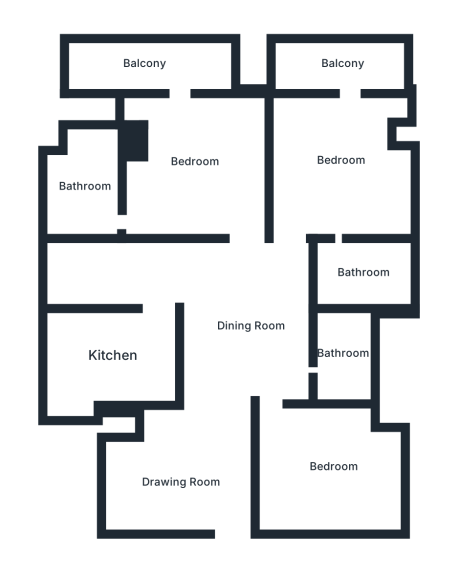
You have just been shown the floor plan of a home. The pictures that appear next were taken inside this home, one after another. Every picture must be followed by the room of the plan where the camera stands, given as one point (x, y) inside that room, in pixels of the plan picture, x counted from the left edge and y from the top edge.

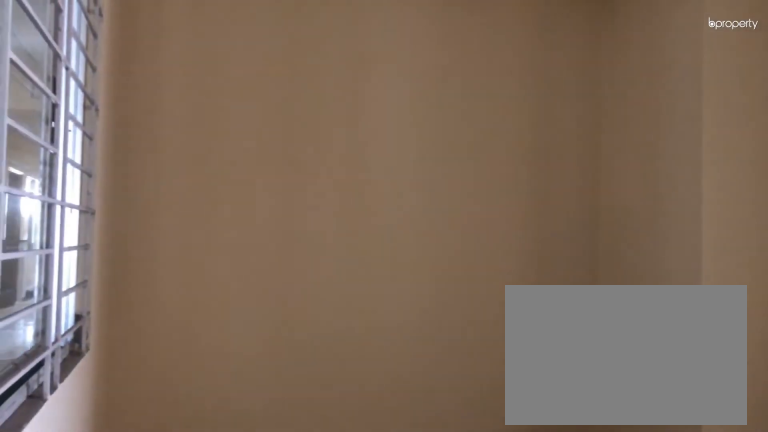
(186, 481)
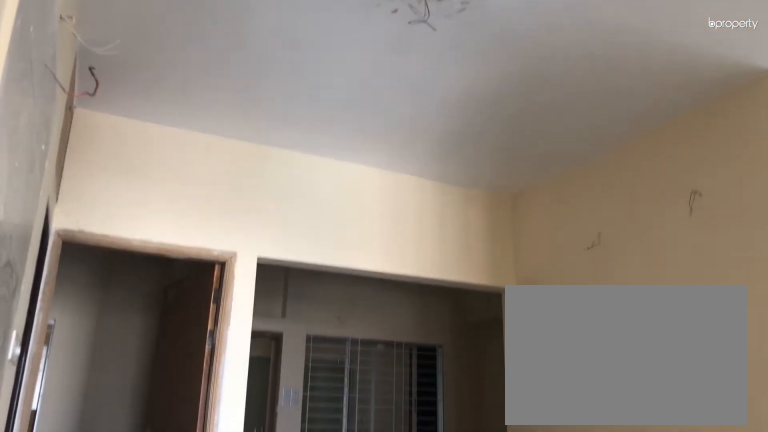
(249, 325)
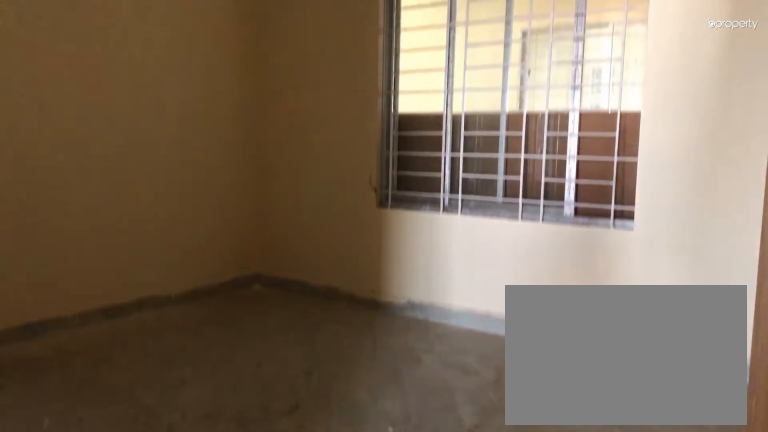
(334, 469)
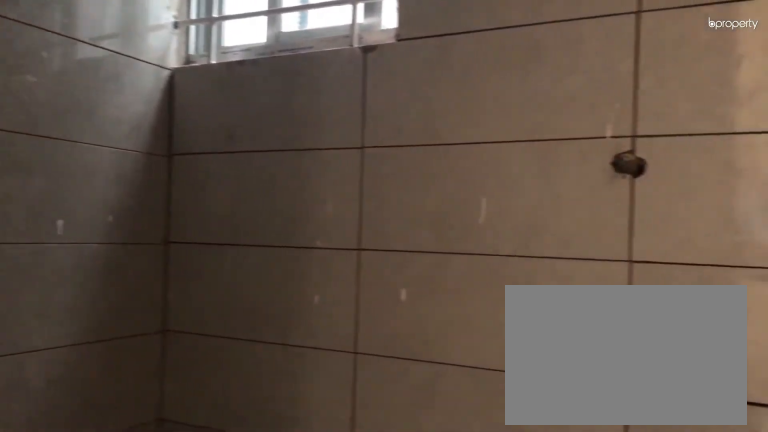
(341, 351)
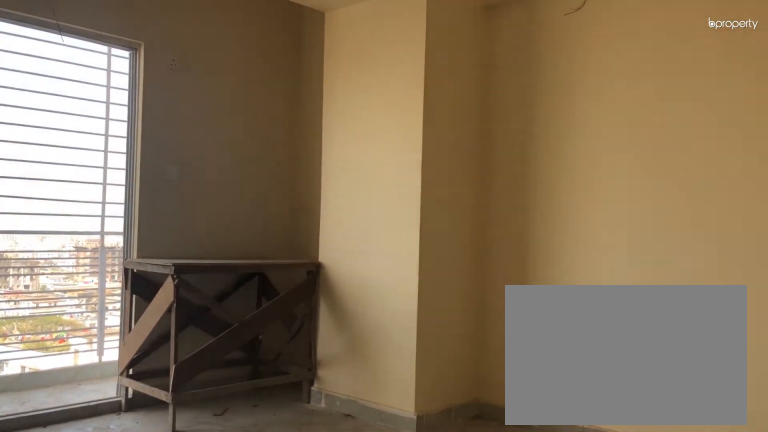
(341, 159)
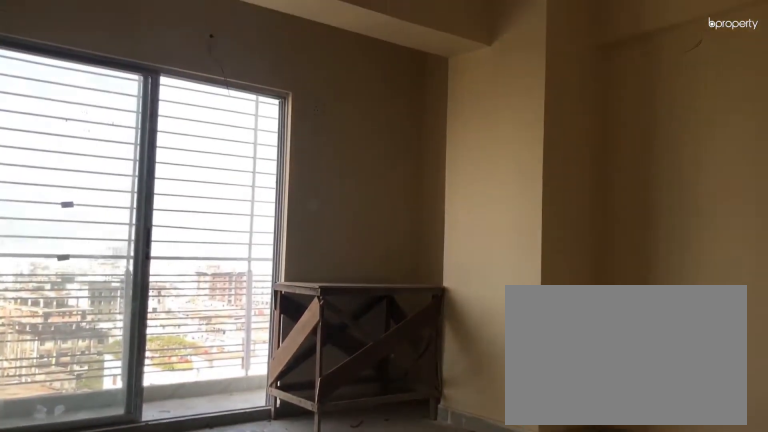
(342, 159)
